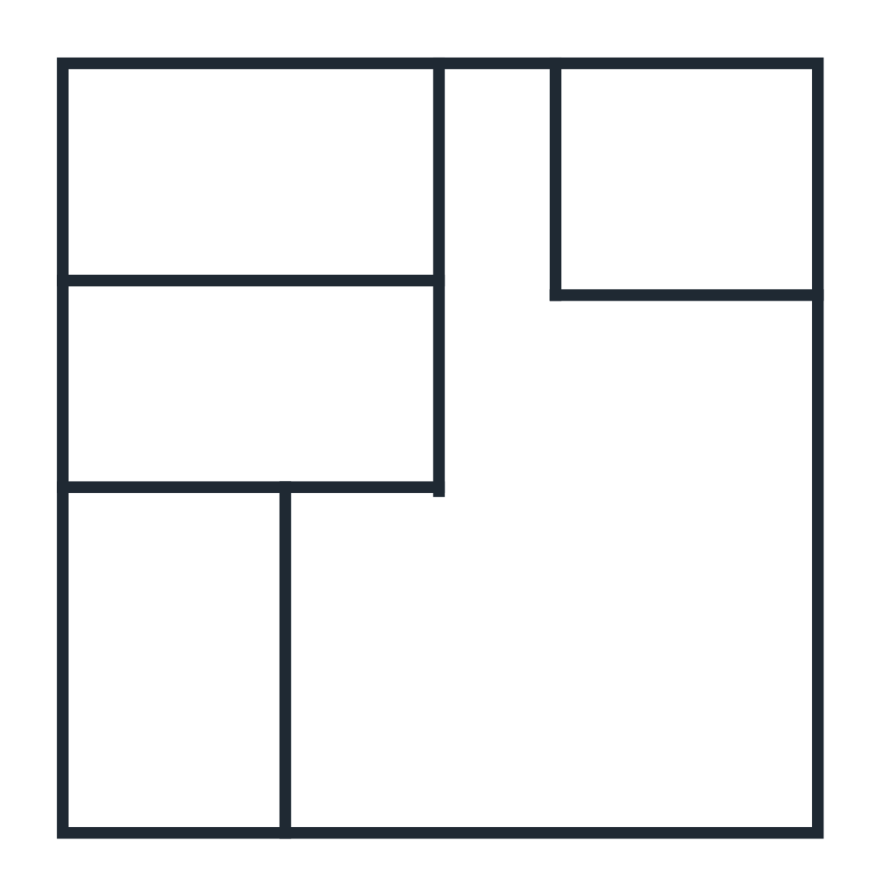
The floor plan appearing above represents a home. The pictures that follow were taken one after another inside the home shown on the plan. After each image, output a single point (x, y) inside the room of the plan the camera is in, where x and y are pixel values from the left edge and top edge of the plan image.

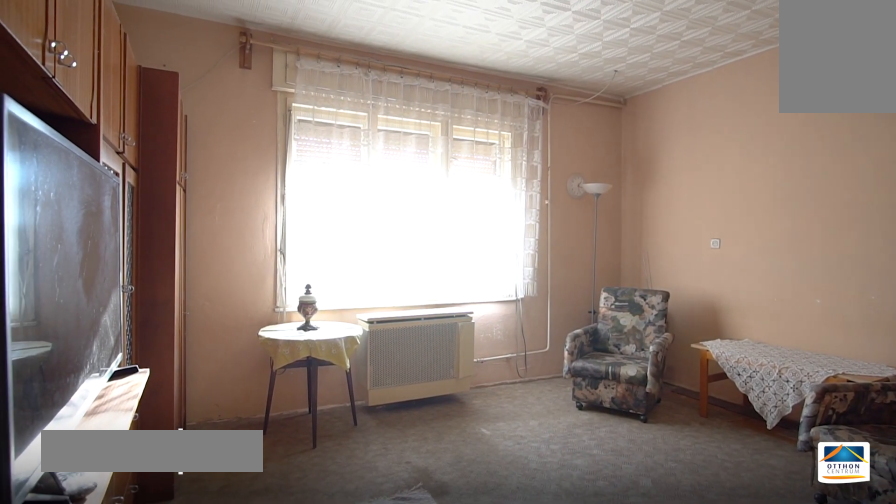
(234, 382)
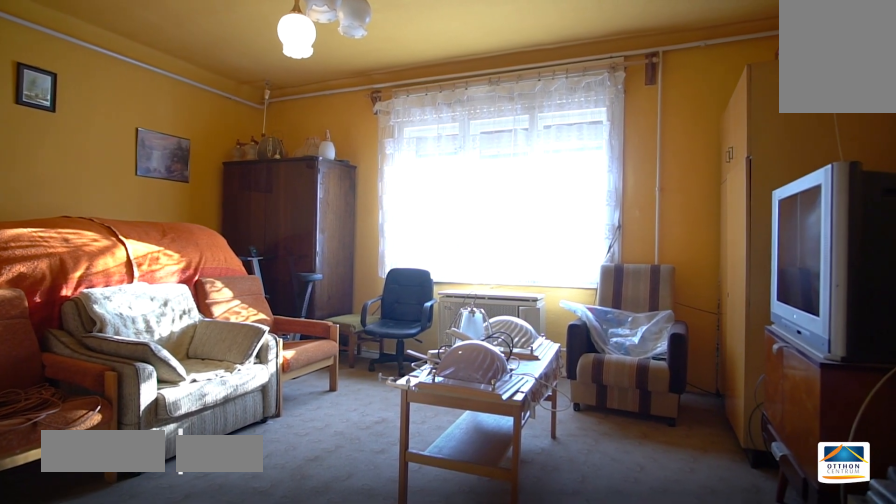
(256, 181)
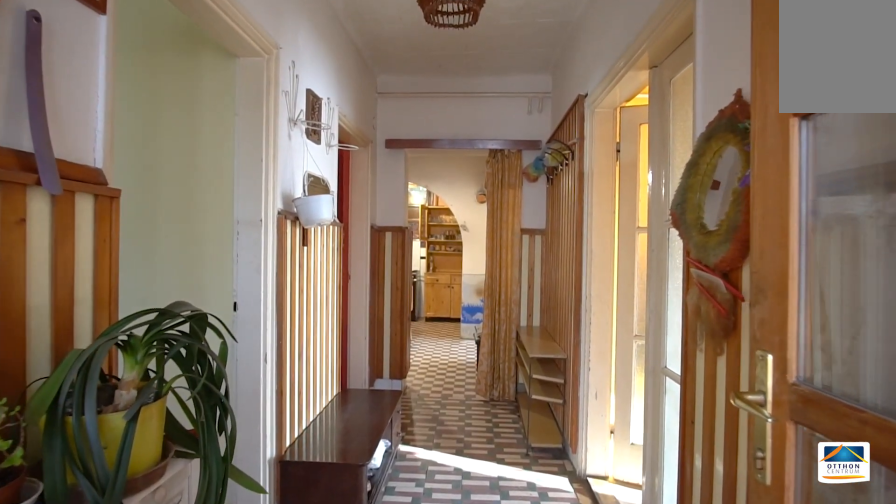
(521, 414)
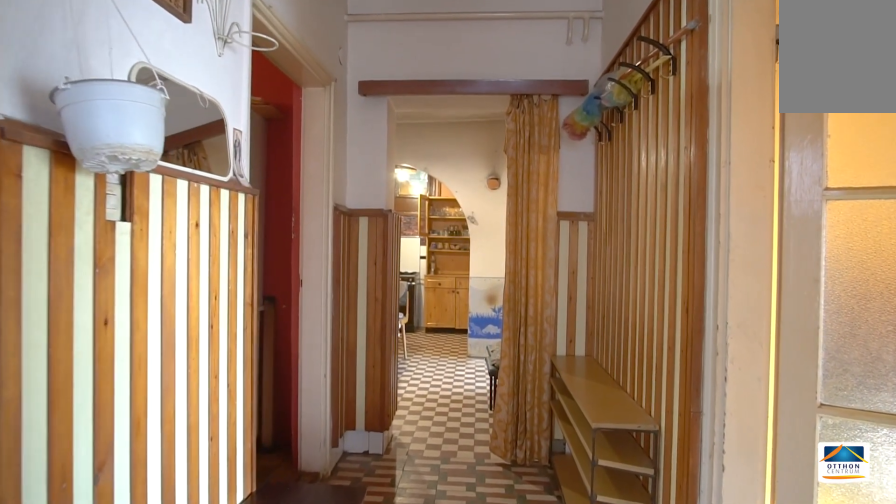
(521, 414)
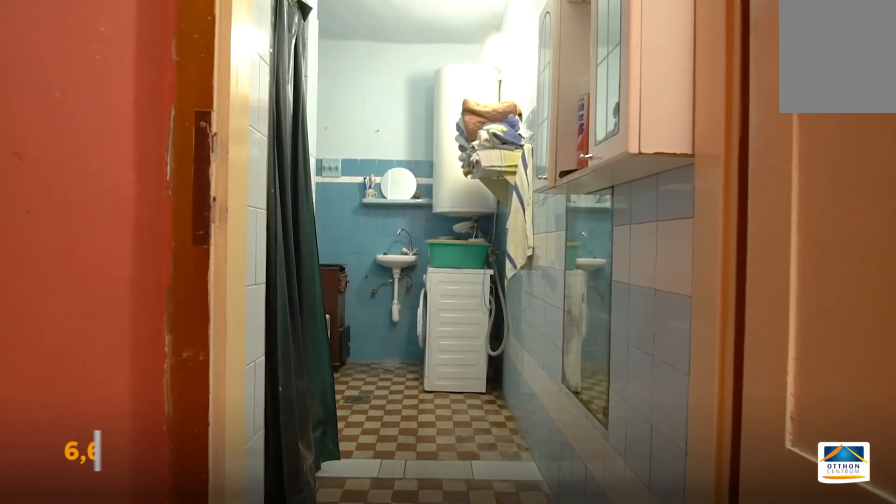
(764, 414)
